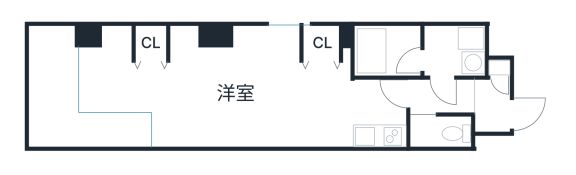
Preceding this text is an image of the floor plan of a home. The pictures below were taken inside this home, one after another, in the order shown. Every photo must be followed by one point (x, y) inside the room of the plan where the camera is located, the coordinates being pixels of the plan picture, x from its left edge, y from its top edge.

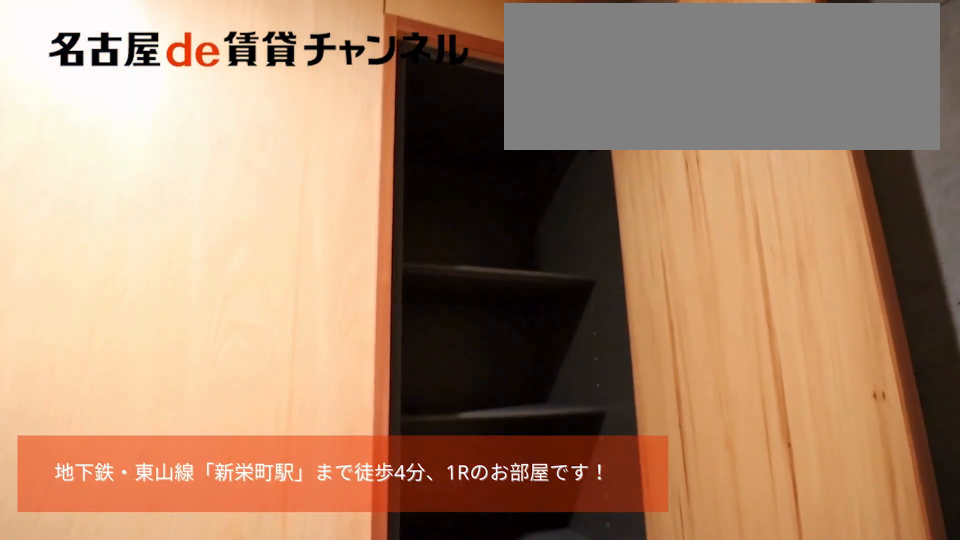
(499, 65)
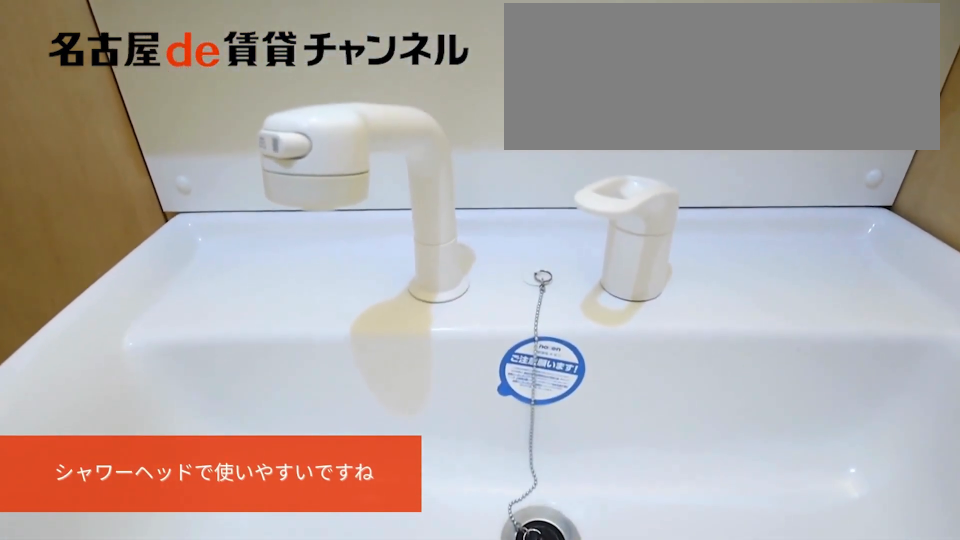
(454, 52)
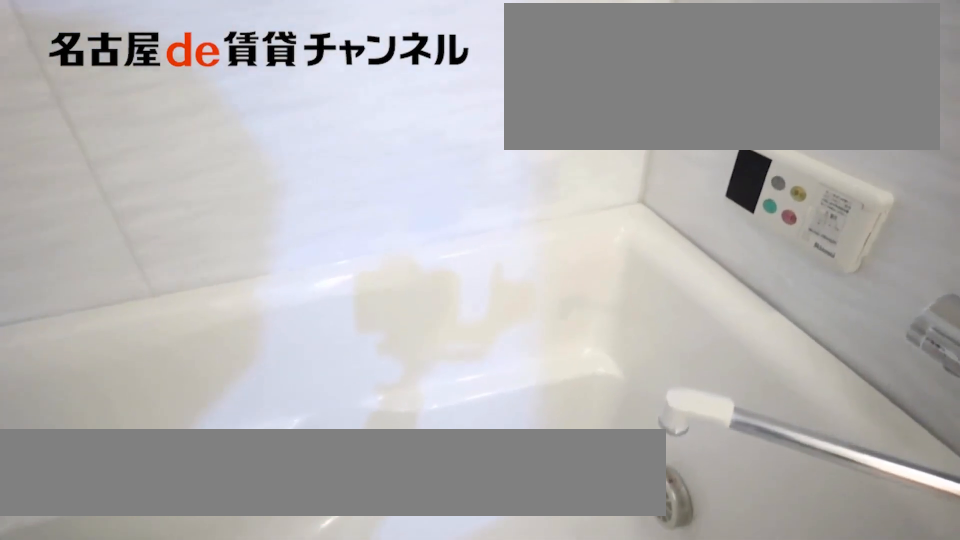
(387, 52)
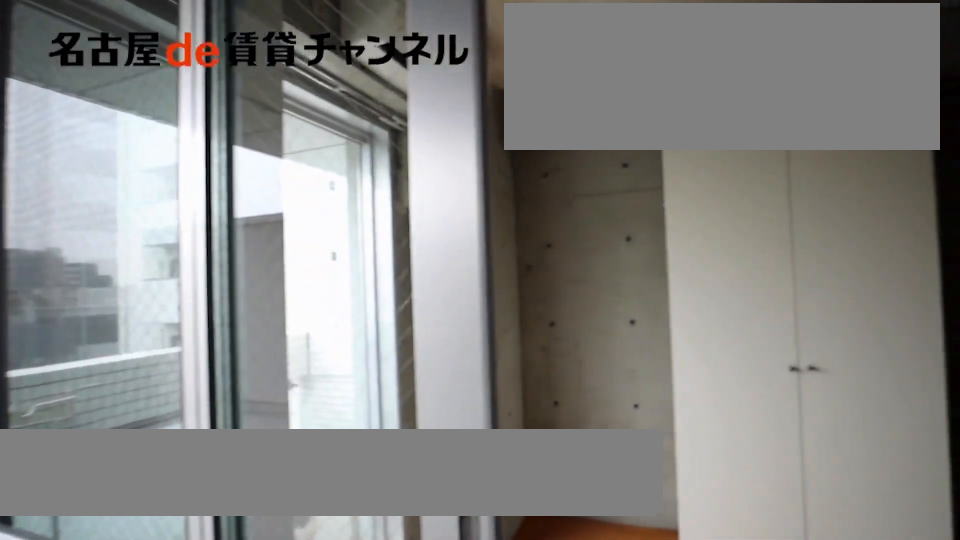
(76, 101)
